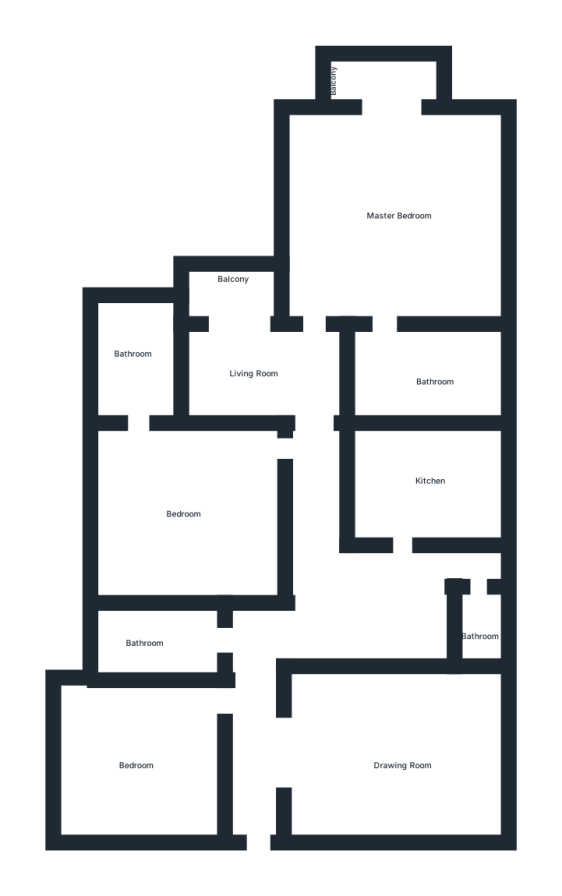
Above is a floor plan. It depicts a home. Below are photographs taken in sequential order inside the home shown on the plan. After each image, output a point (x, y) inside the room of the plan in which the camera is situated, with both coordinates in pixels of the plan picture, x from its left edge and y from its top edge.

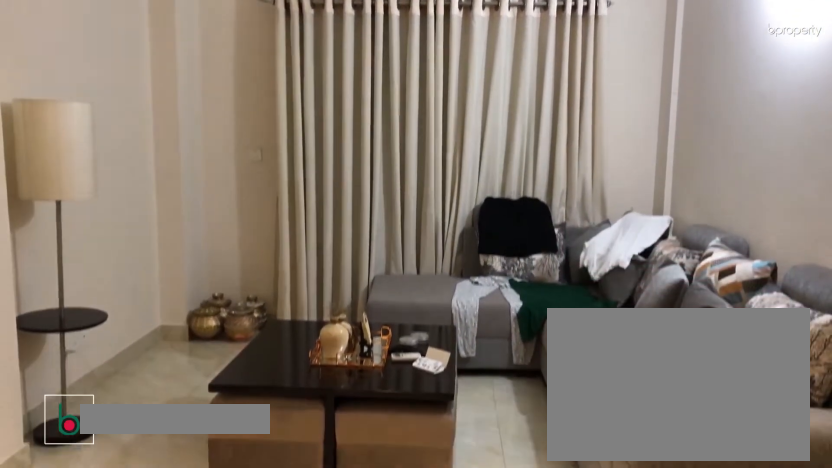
(388, 753)
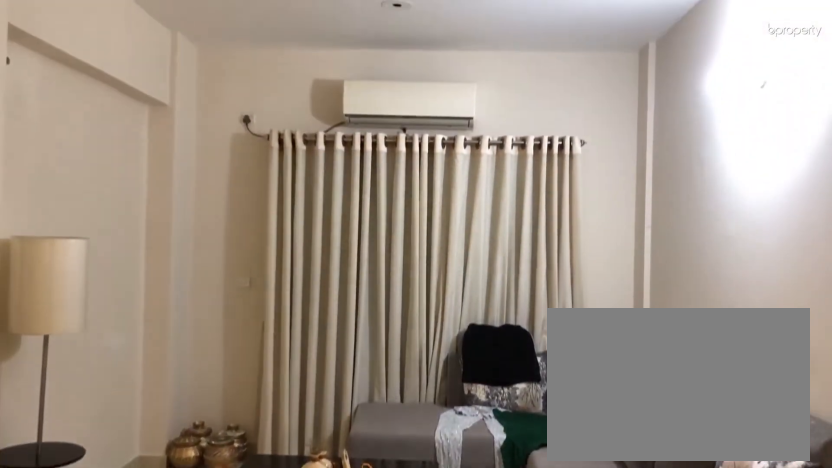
(388, 753)
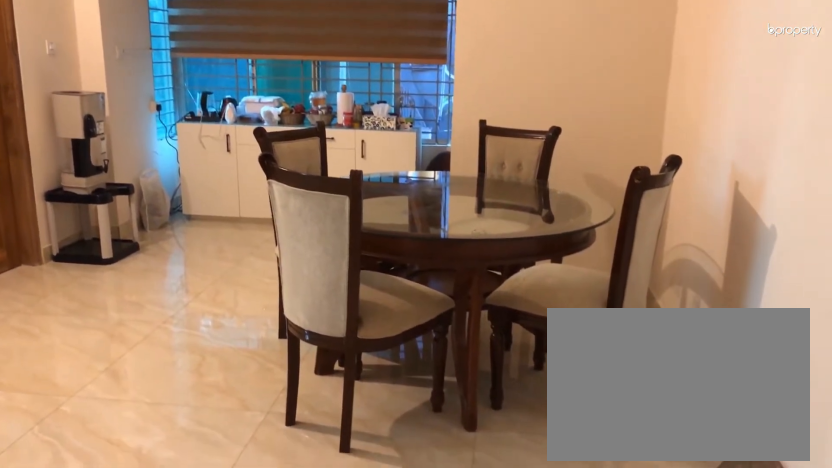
(378, 607)
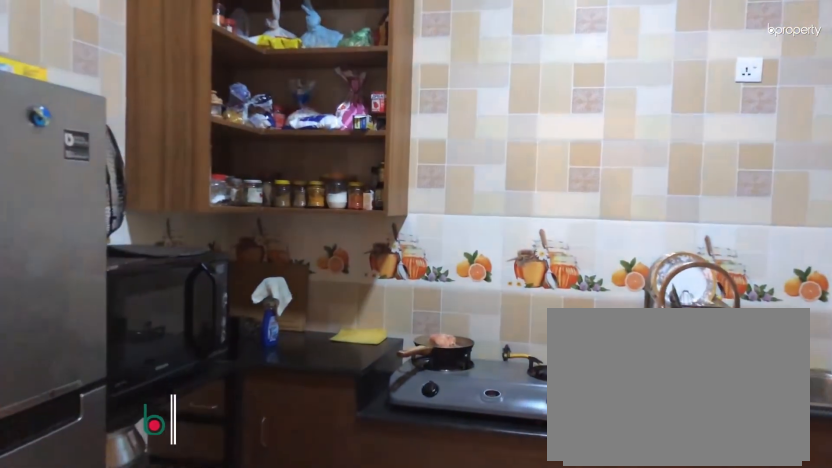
(418, 478)
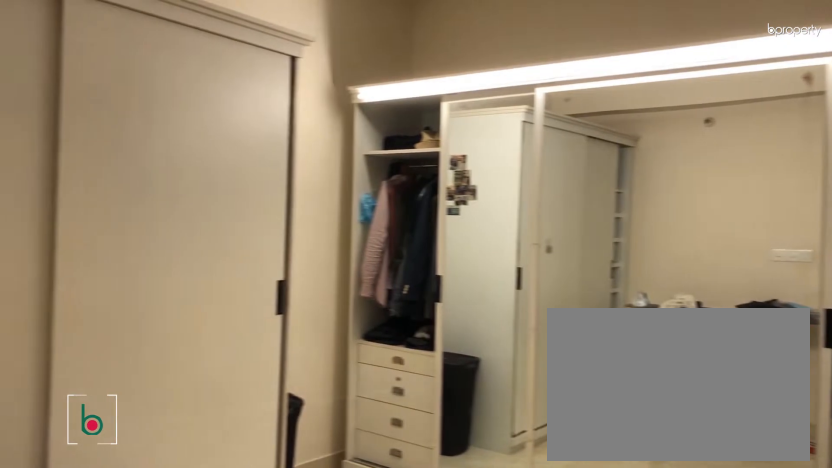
(153, 752)
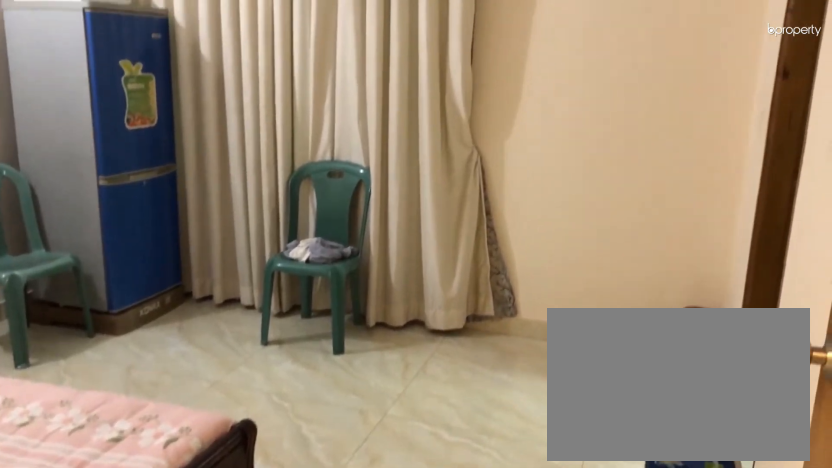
(165, 503)
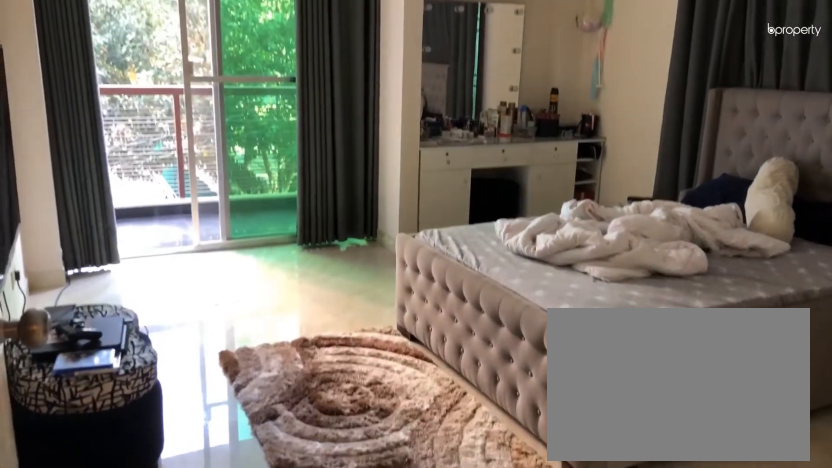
(396, 212)
